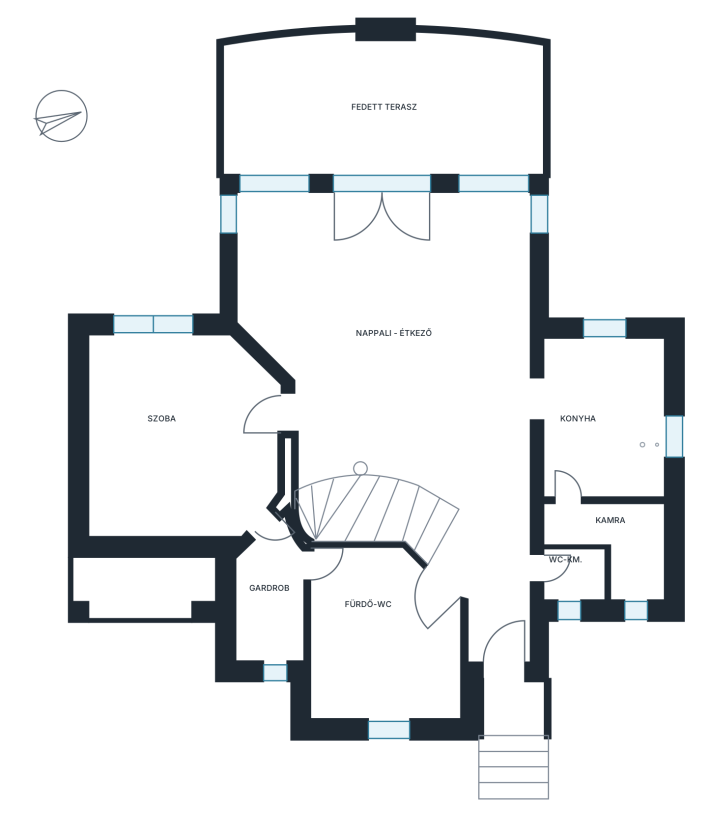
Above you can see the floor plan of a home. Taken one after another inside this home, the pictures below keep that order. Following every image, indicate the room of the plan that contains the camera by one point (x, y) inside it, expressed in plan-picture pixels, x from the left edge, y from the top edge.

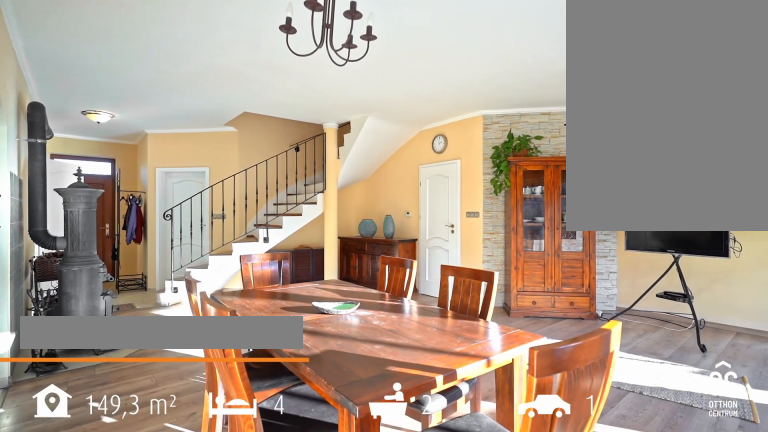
(388, 366)
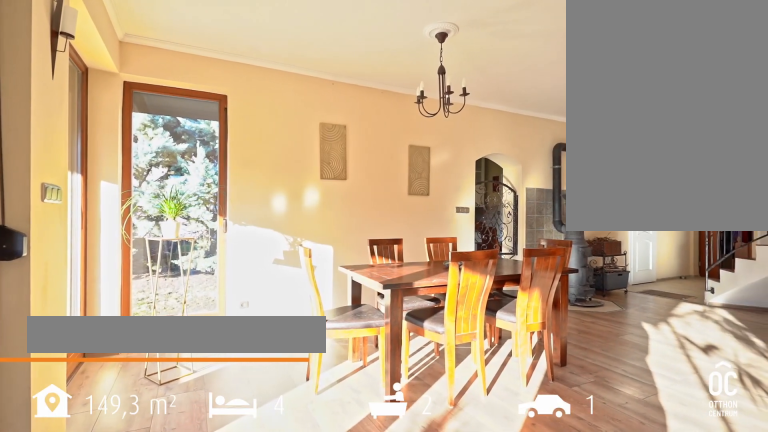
(388, 366)
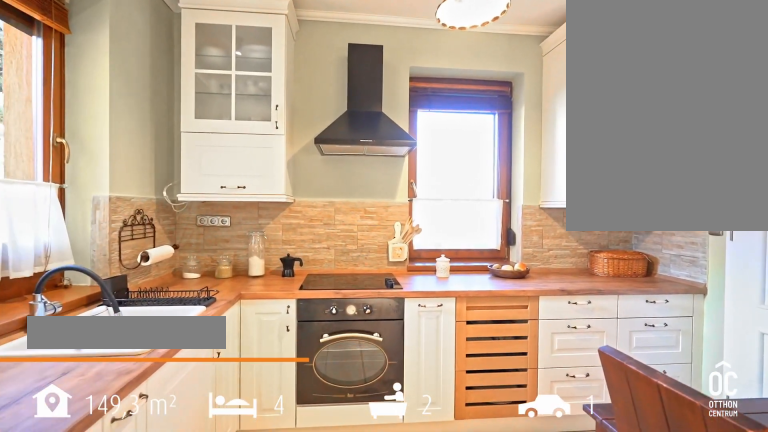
(607, 428)
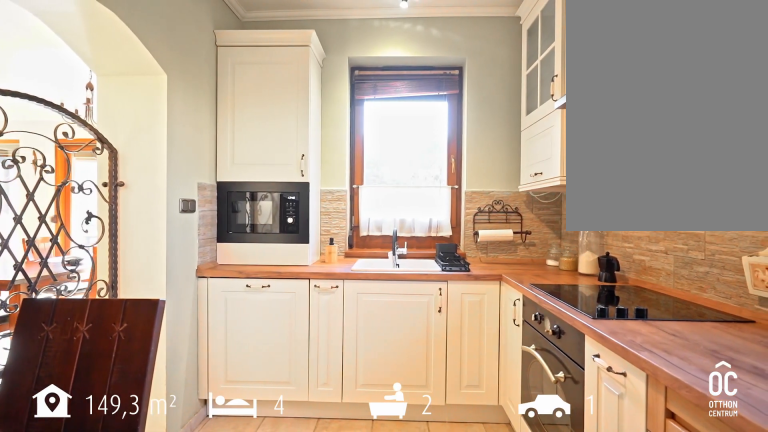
(607, 428)
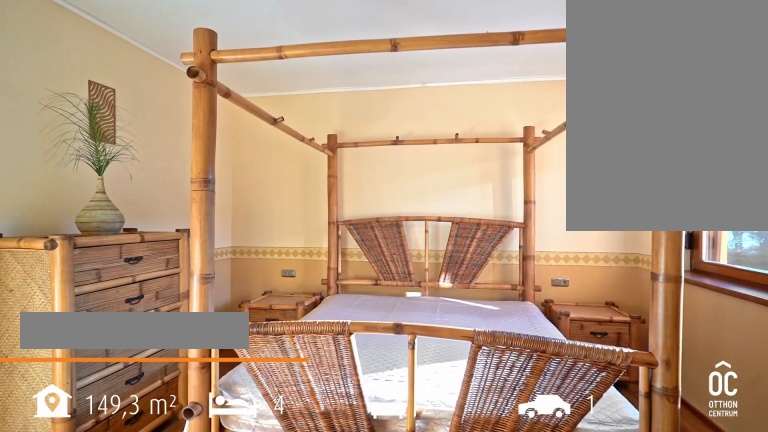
(168, 442)
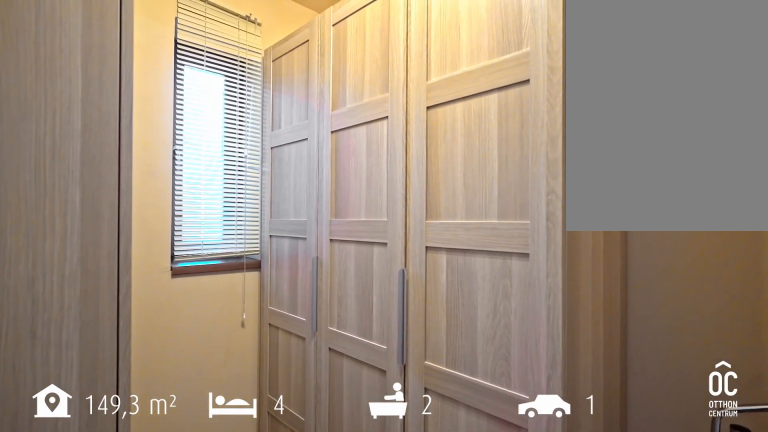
(274, 591)
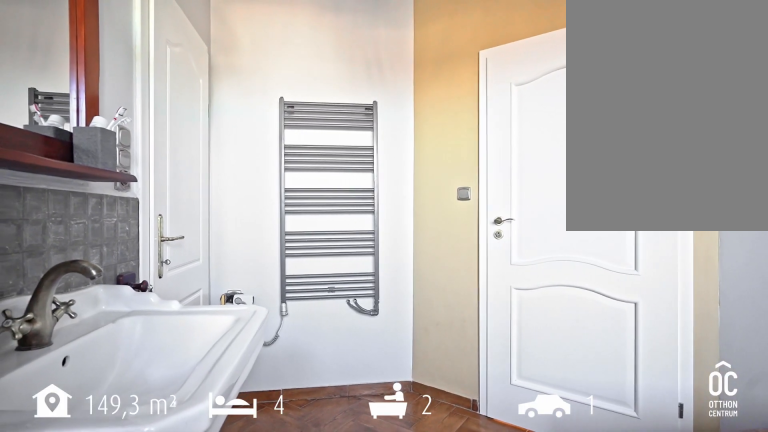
(378, 631)
